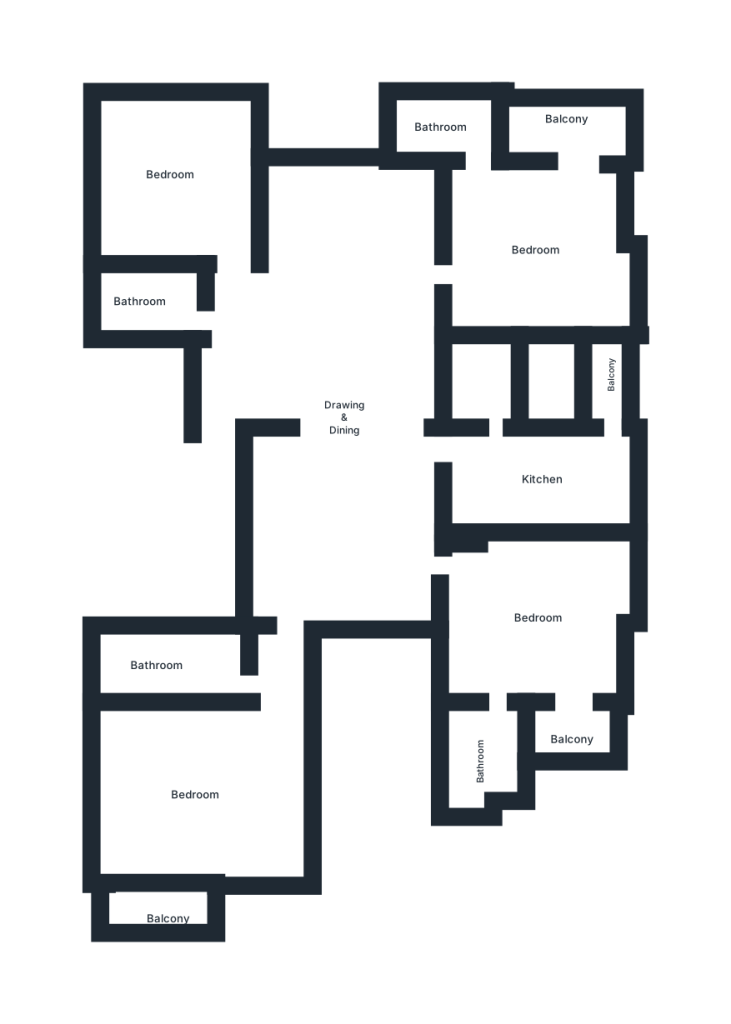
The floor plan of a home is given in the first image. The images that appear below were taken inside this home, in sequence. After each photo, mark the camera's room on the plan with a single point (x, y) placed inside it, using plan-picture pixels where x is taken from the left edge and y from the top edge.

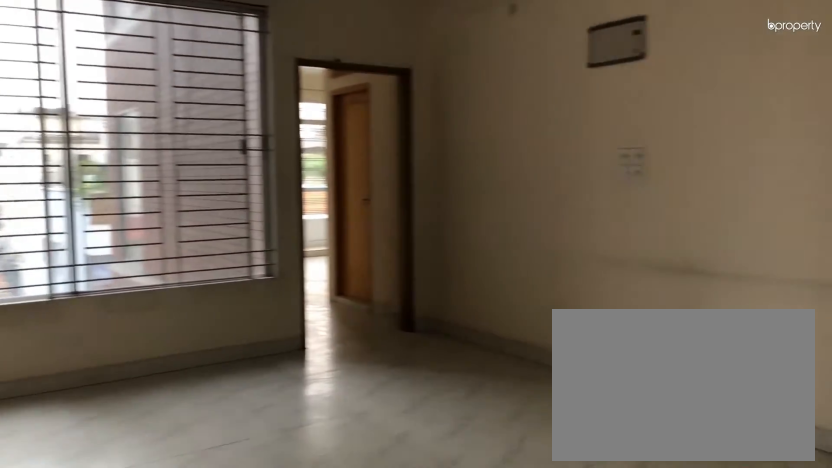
(341, 356)
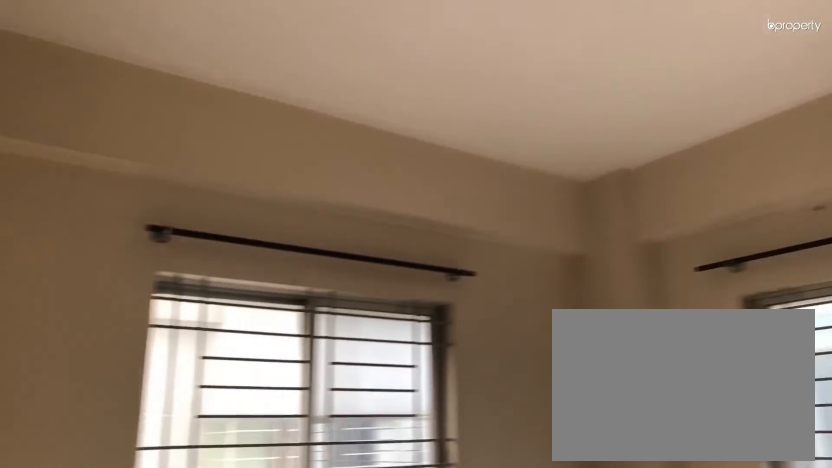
(182, 182)
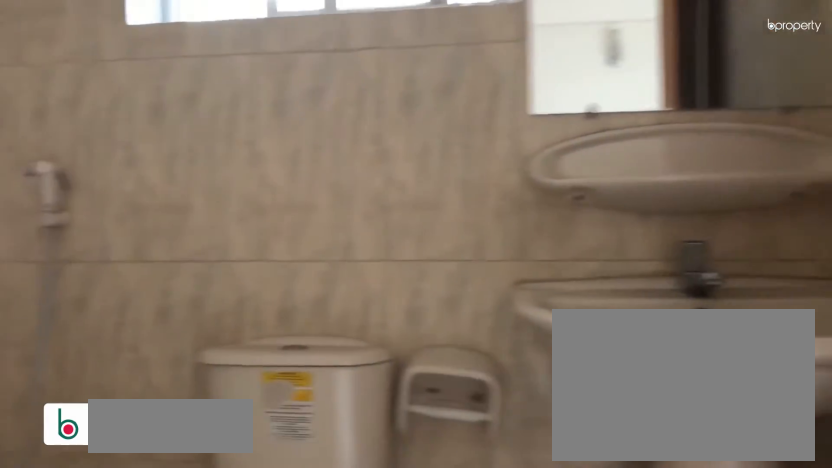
(450, 131)
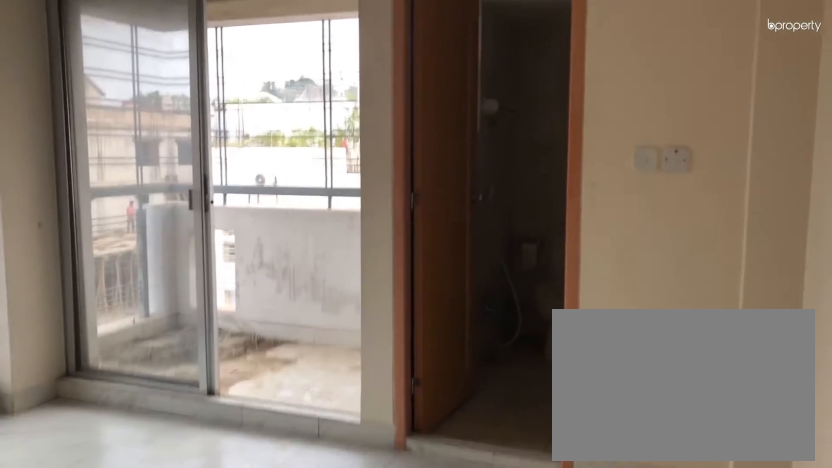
(525, 604)
